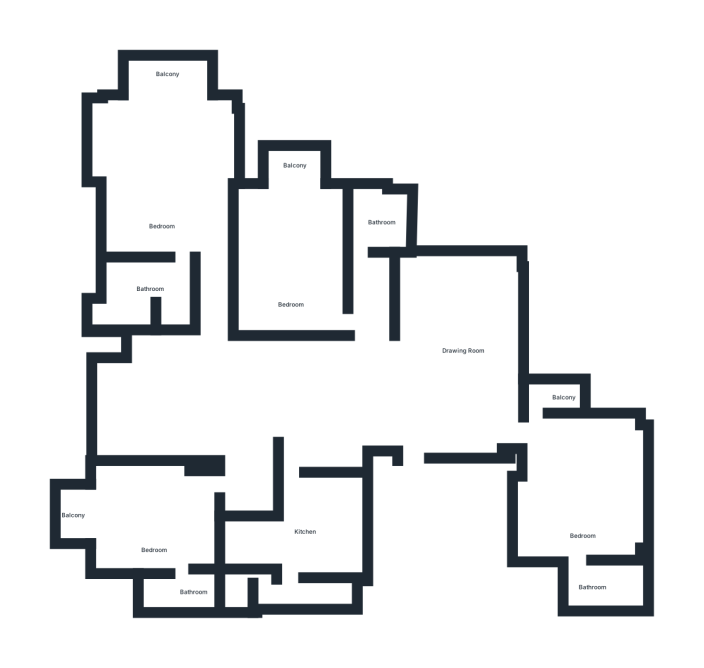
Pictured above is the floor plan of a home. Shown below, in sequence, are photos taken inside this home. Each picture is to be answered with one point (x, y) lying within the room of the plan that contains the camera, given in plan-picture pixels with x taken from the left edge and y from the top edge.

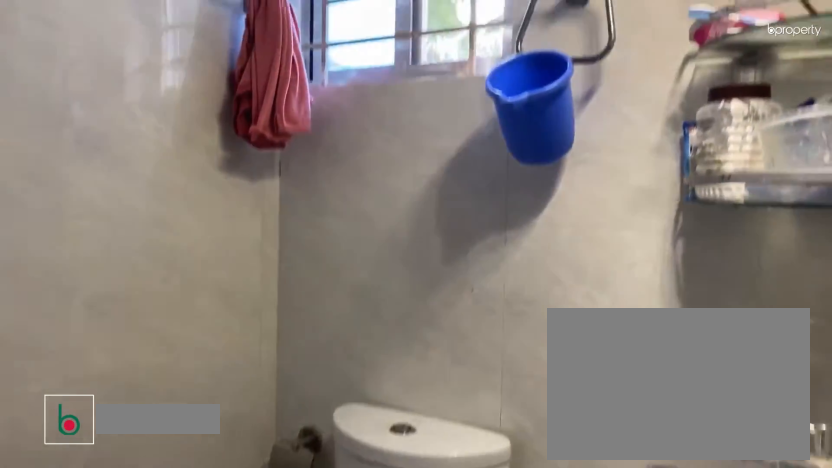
(381, 213)
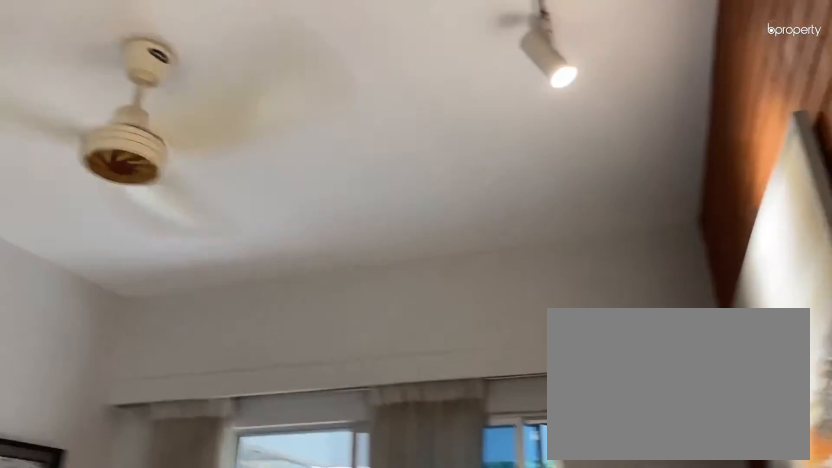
(290, 255)
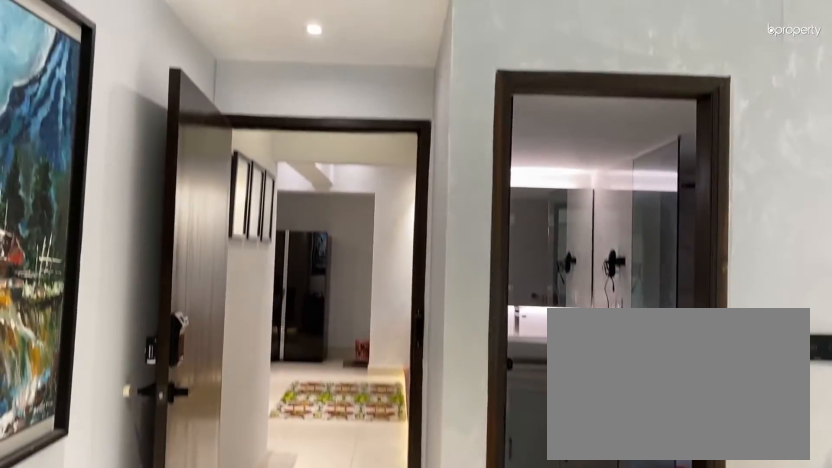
(164, 207)
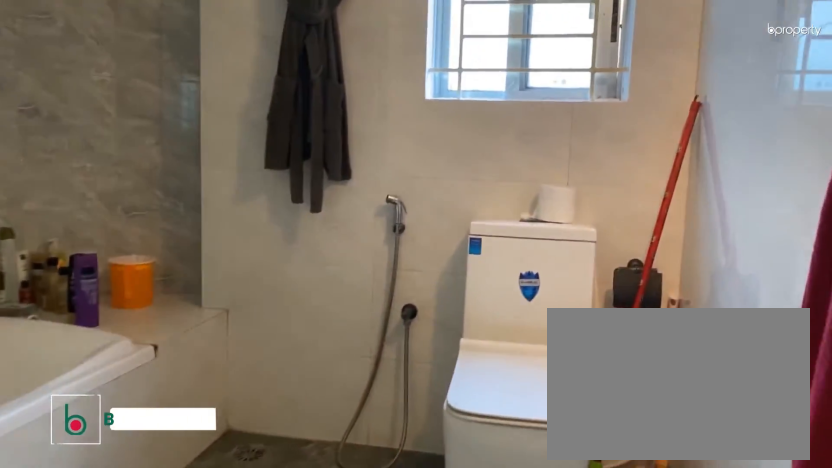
(148, 290)
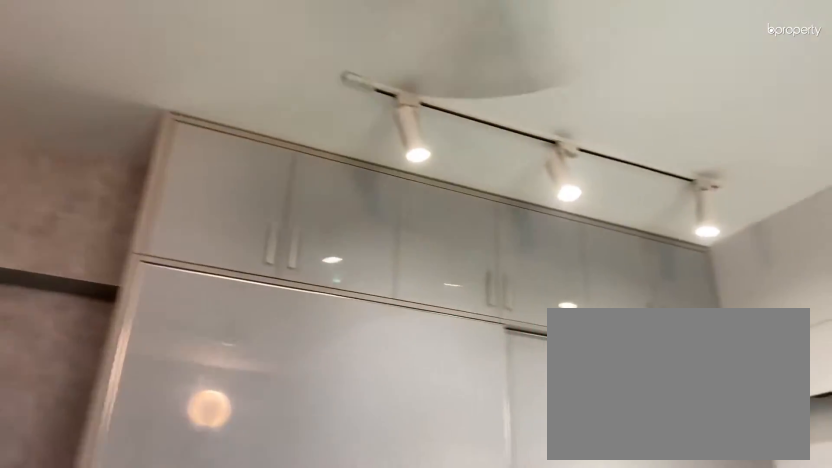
(156, 525)
